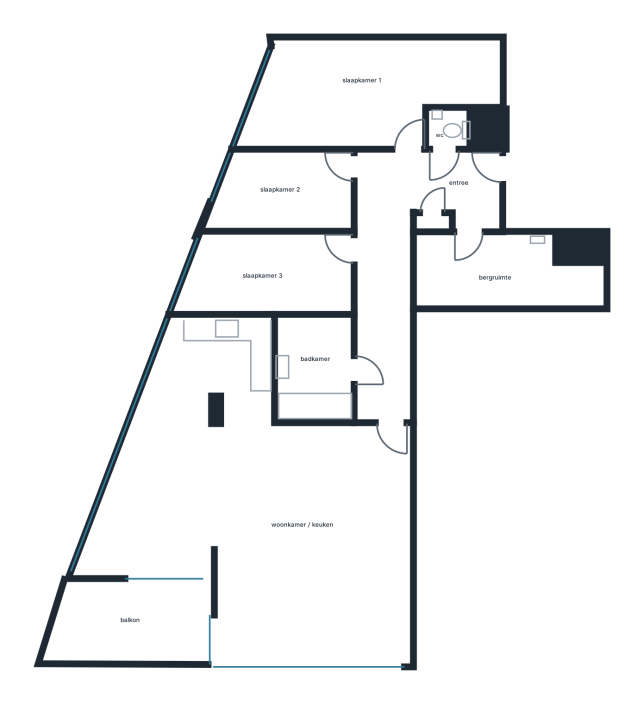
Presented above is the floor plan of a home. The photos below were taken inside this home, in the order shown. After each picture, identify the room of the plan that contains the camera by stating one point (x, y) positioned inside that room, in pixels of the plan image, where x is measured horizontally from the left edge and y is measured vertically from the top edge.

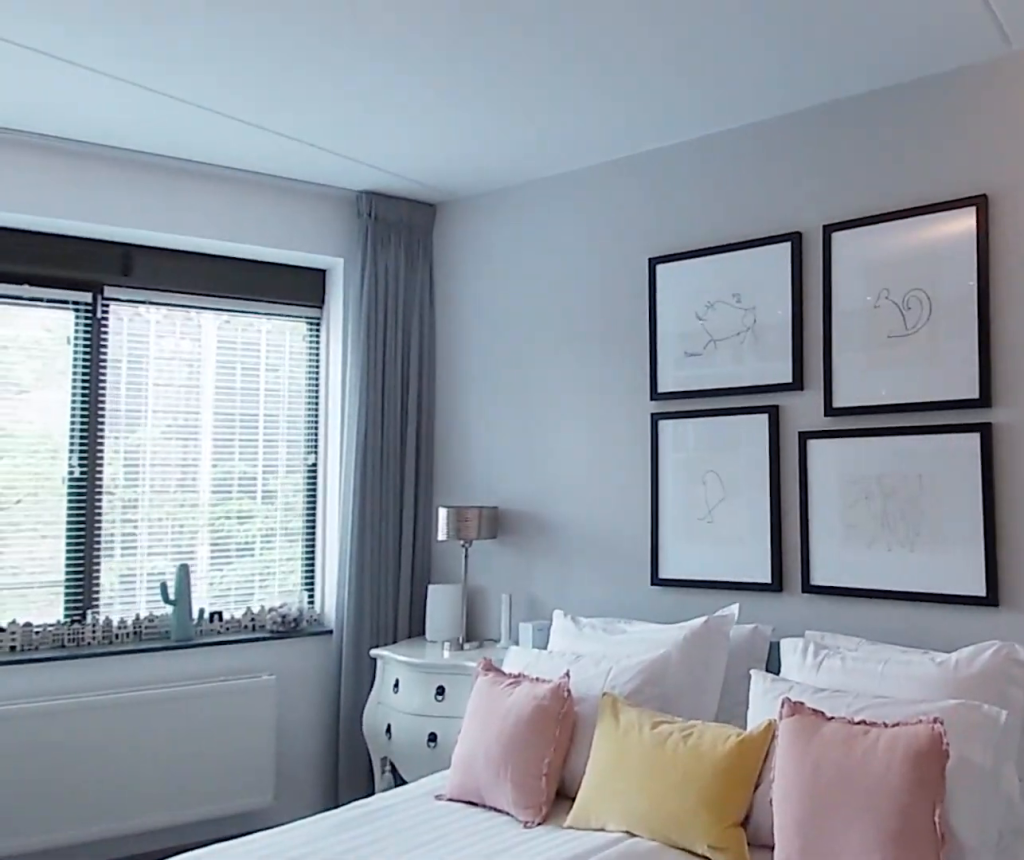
(364, 91)
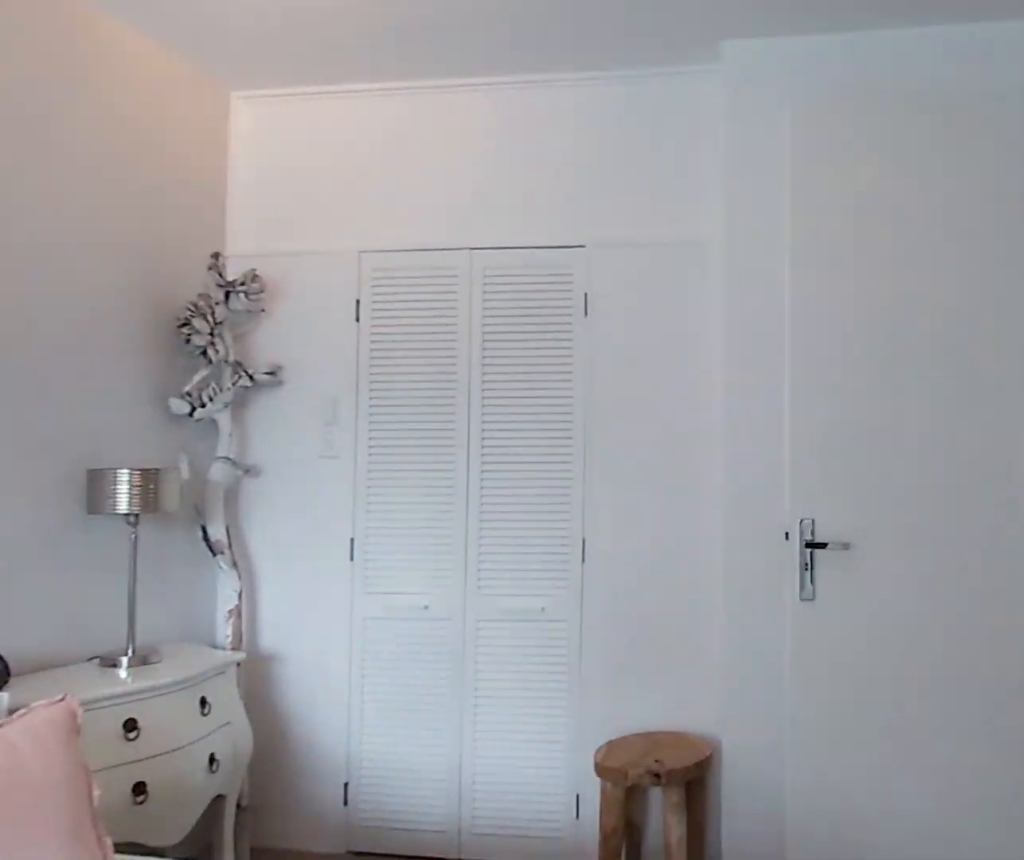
(364, 91)
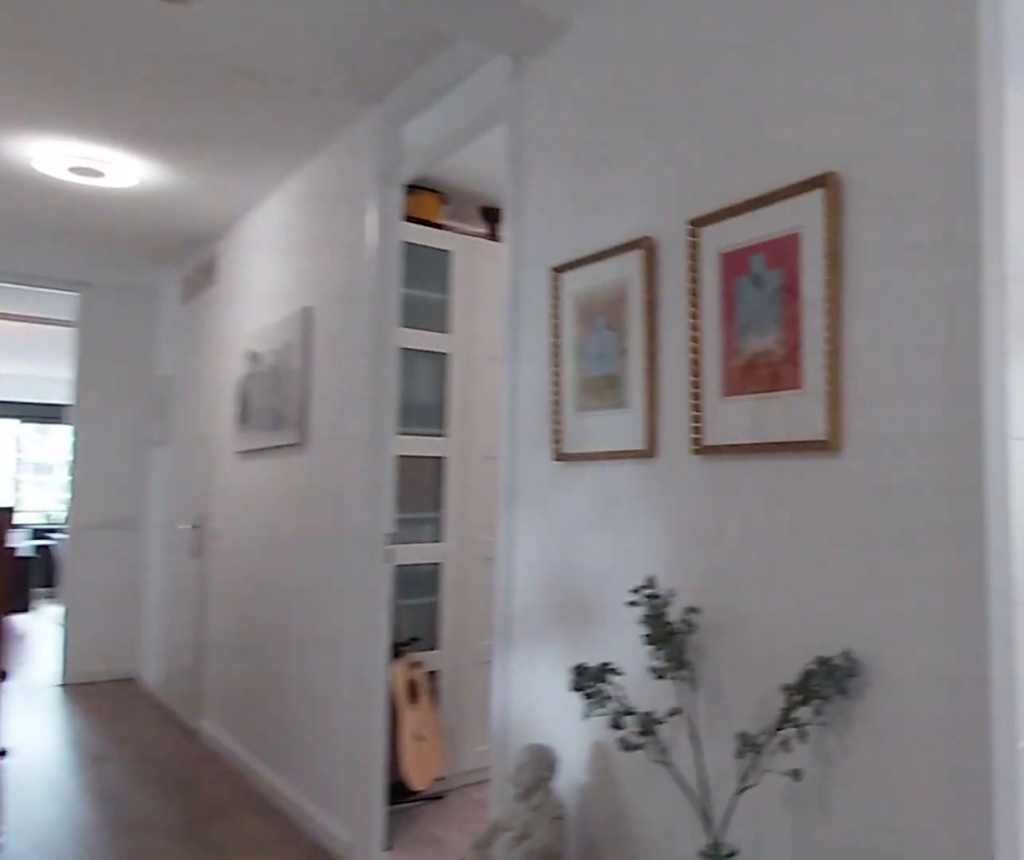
(403, 255)
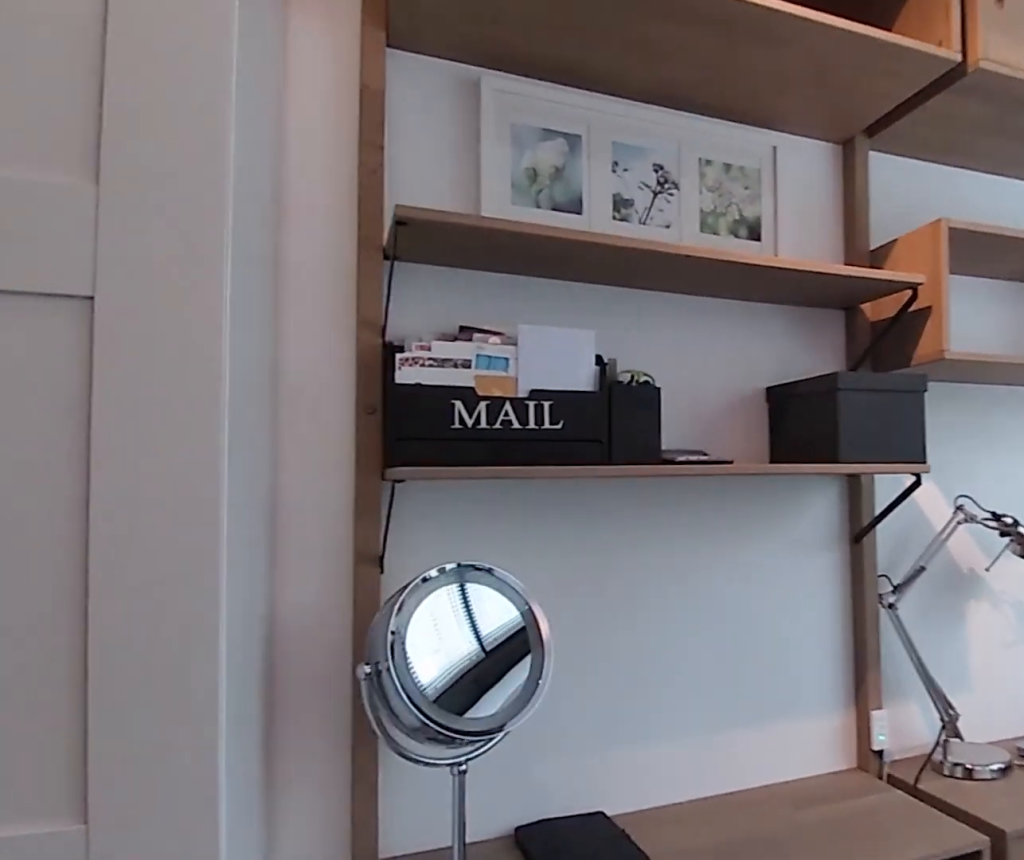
(285, 192)
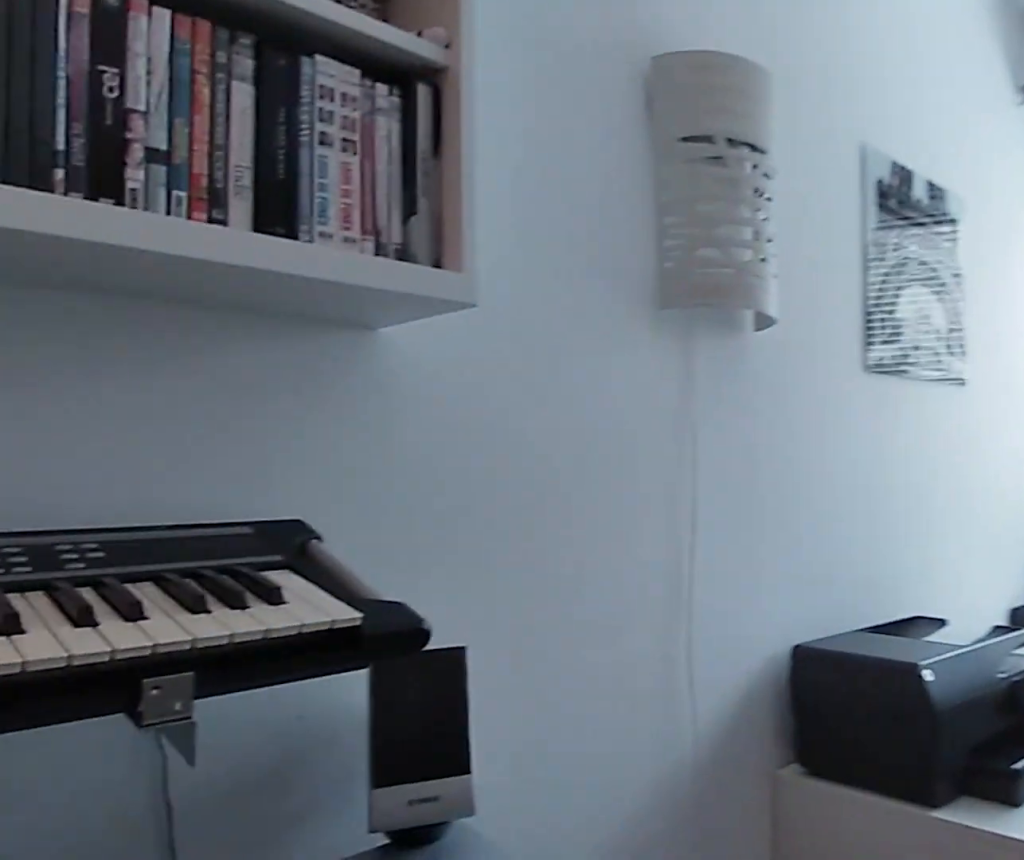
(270, 273)
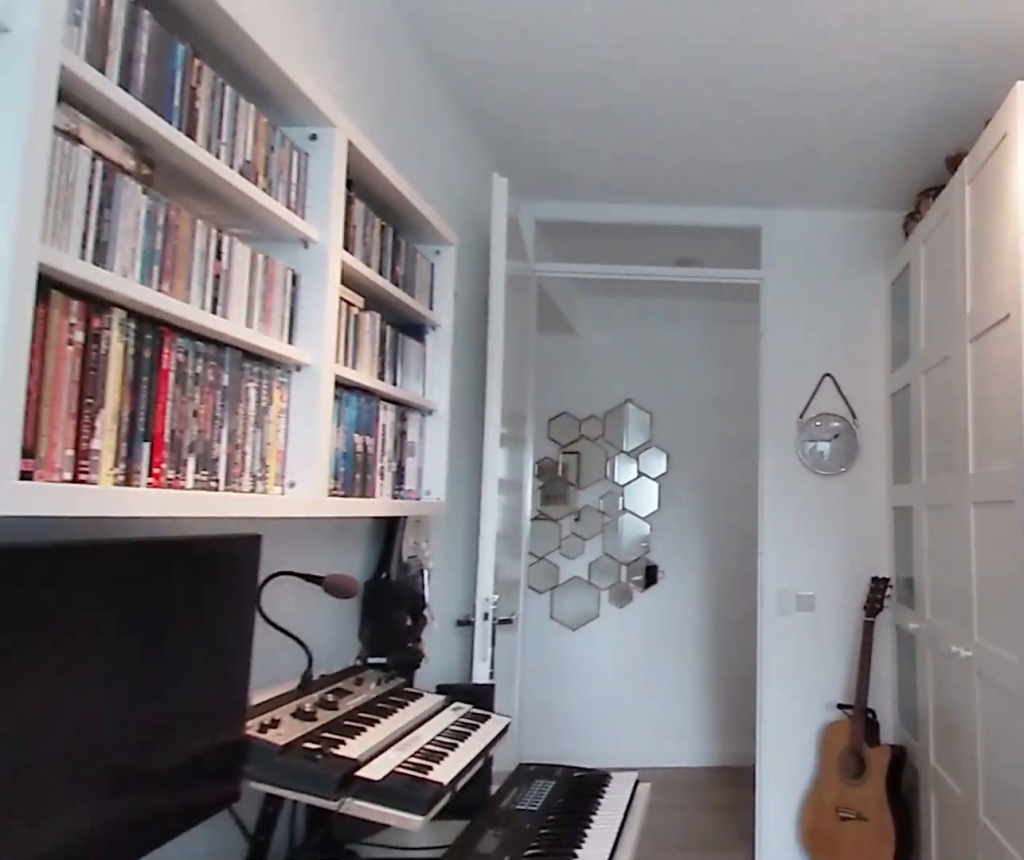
(270, 273)
